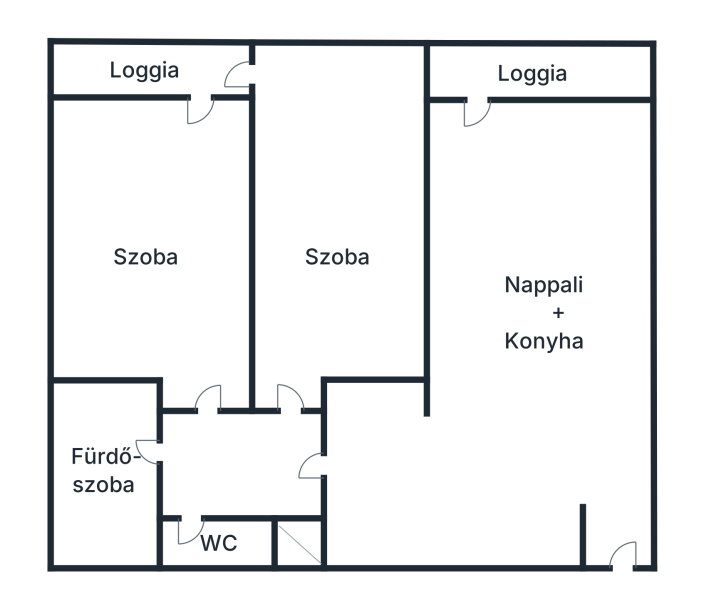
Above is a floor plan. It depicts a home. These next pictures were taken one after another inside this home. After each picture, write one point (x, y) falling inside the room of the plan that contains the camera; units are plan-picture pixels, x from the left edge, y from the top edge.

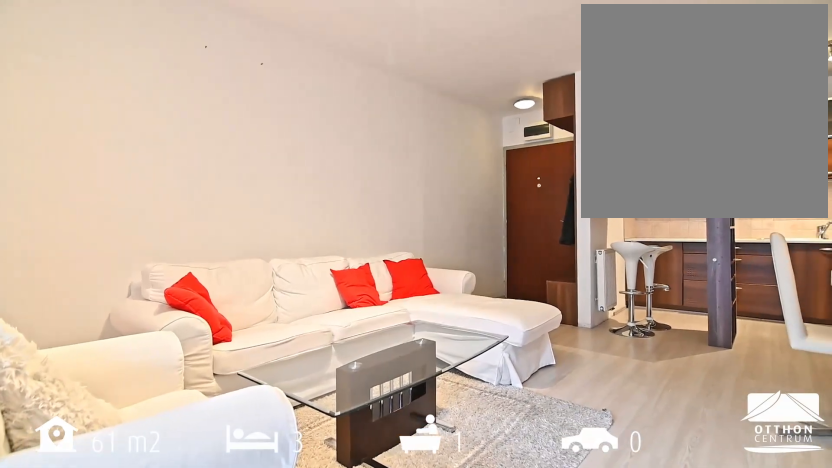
(522, 402)
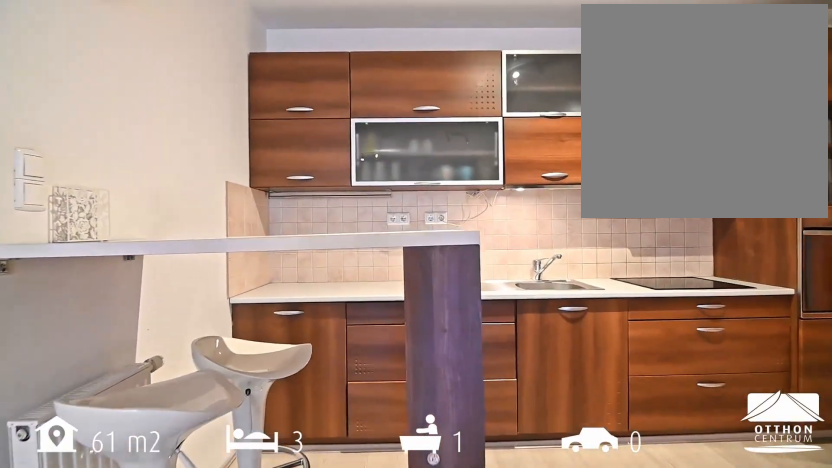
(522, 402)
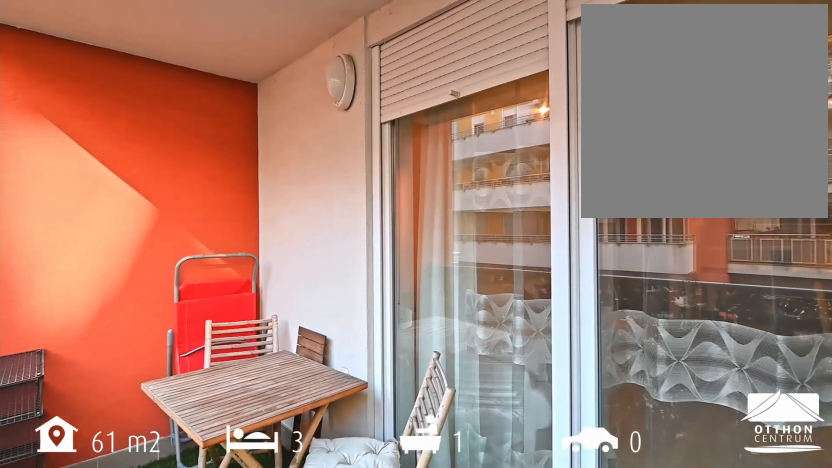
(537, 71)
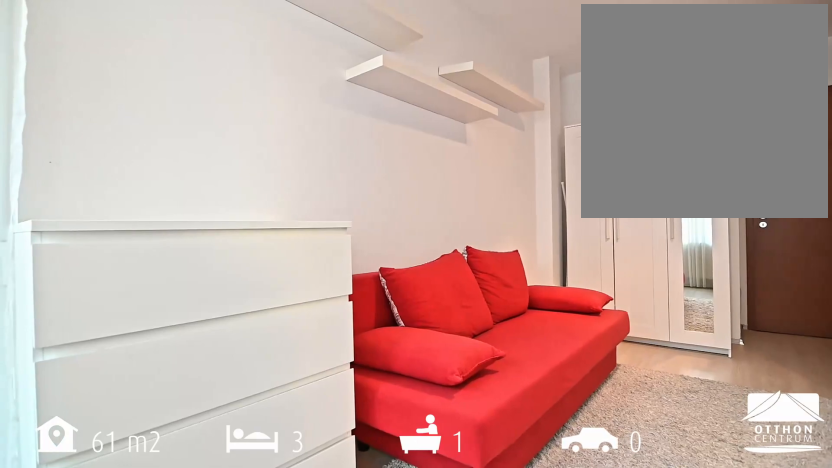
(343, 223)
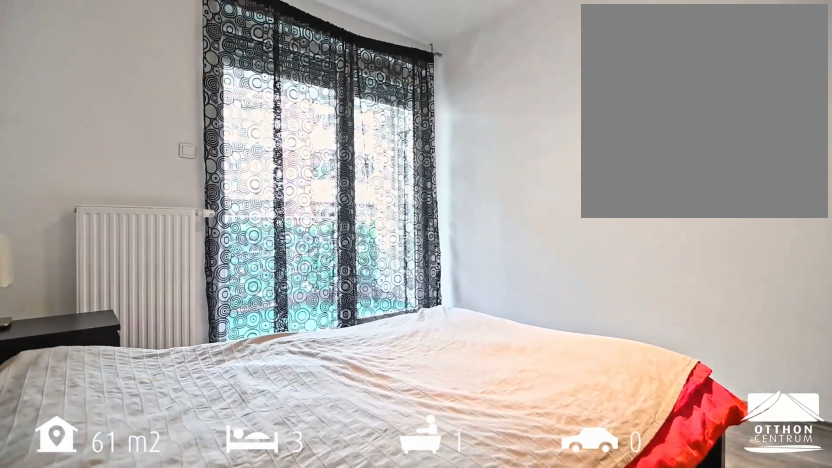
(151, 253)
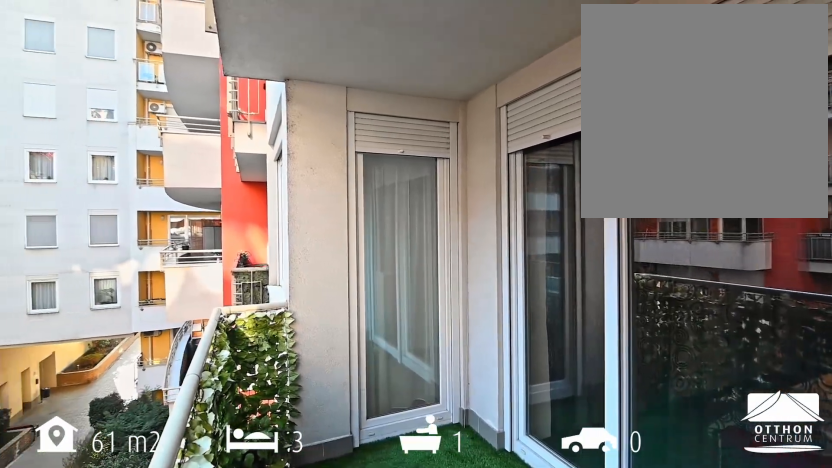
(149, 68)
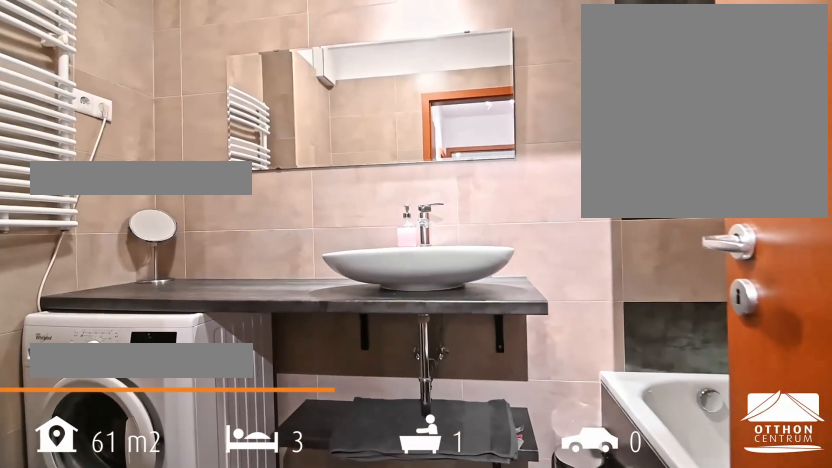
(103, 474)
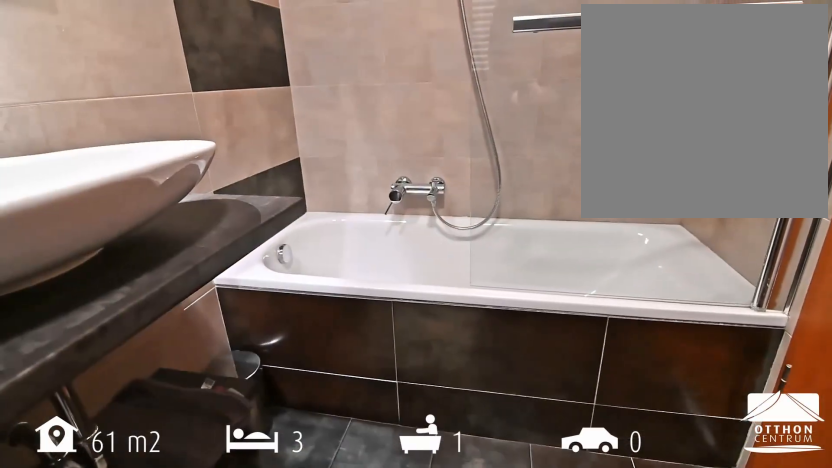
(103, 473)
